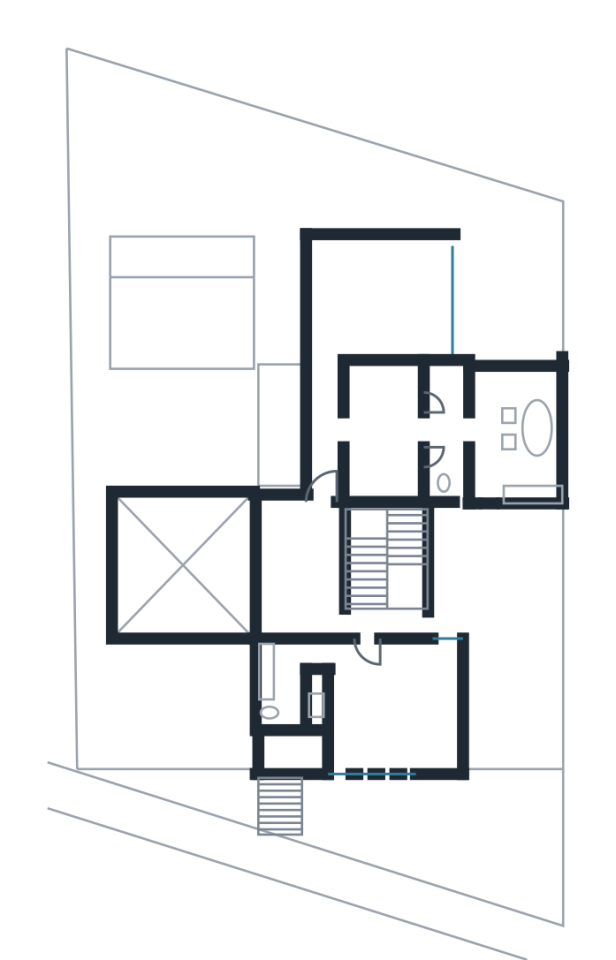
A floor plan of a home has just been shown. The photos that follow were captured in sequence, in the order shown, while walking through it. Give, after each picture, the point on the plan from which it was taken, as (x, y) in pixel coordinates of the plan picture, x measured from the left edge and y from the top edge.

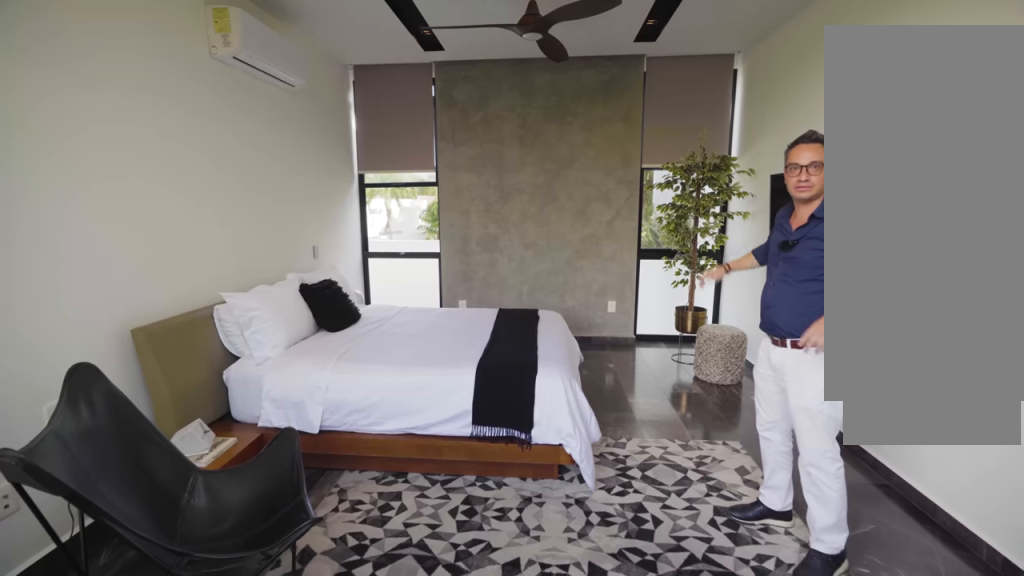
(316, 336)
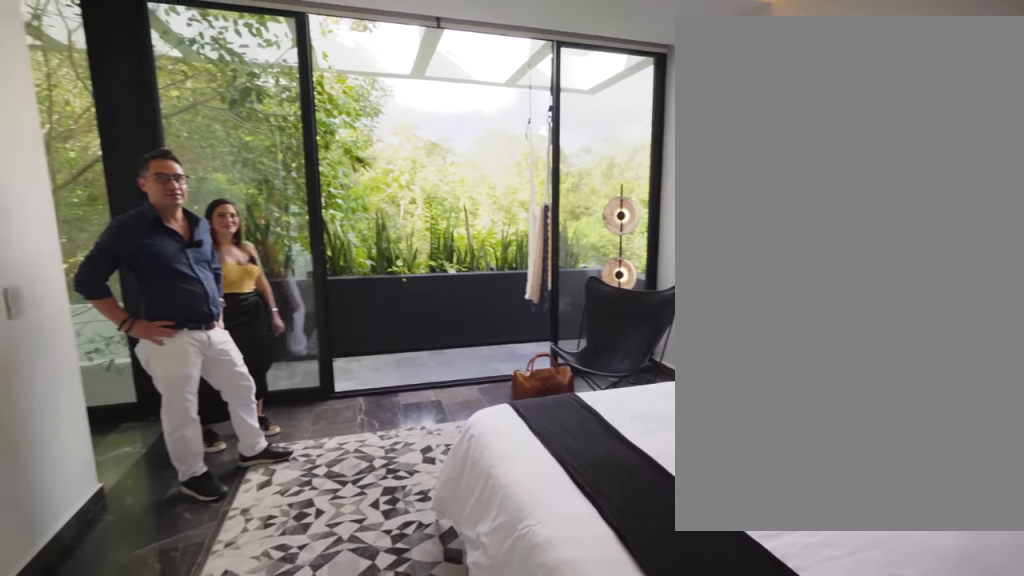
(424, 321)
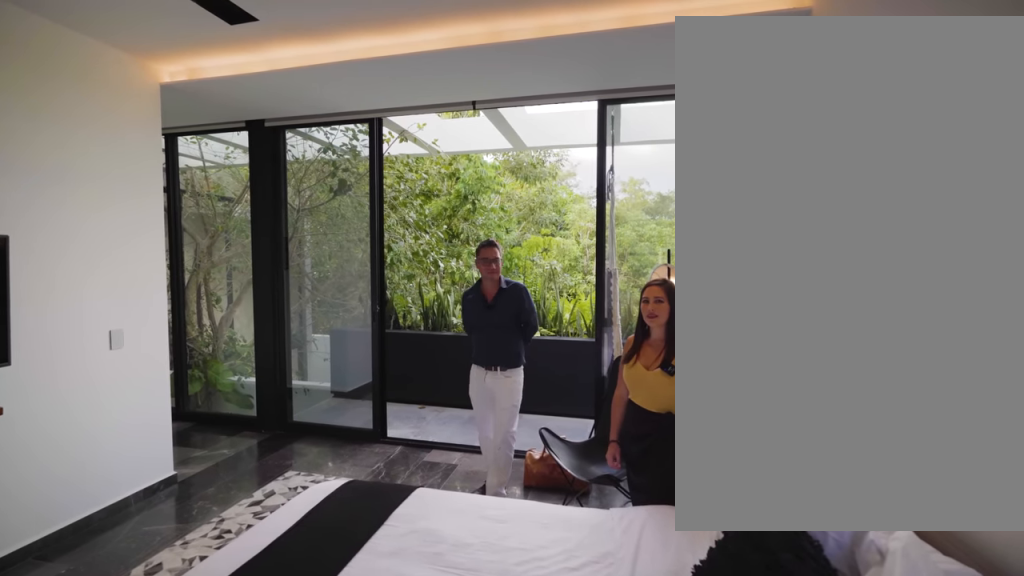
(439, 289)
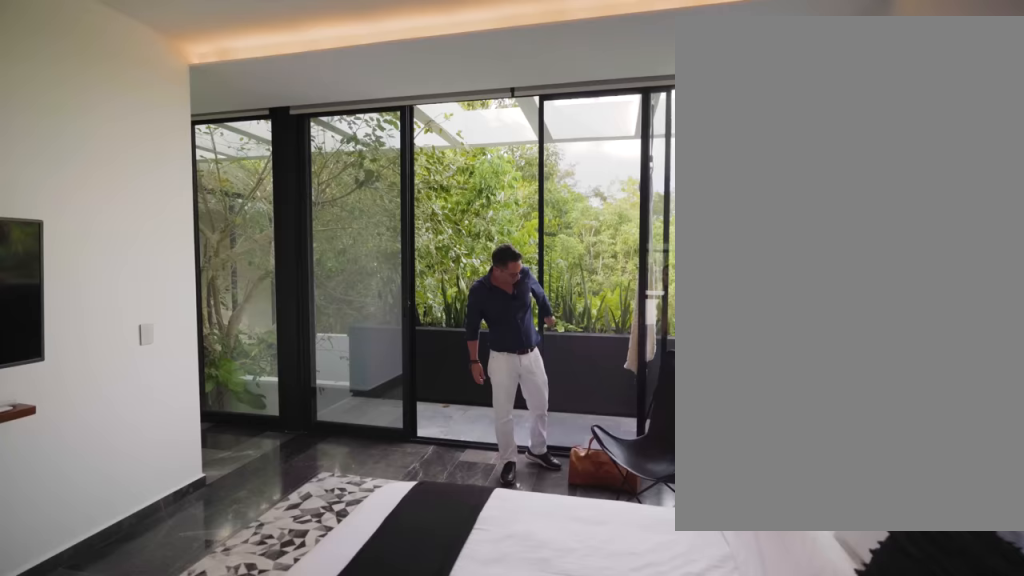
(439, 289)
